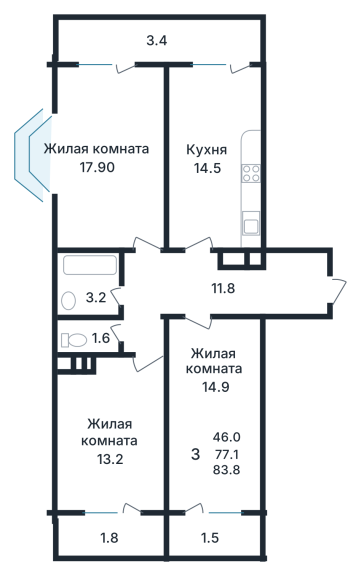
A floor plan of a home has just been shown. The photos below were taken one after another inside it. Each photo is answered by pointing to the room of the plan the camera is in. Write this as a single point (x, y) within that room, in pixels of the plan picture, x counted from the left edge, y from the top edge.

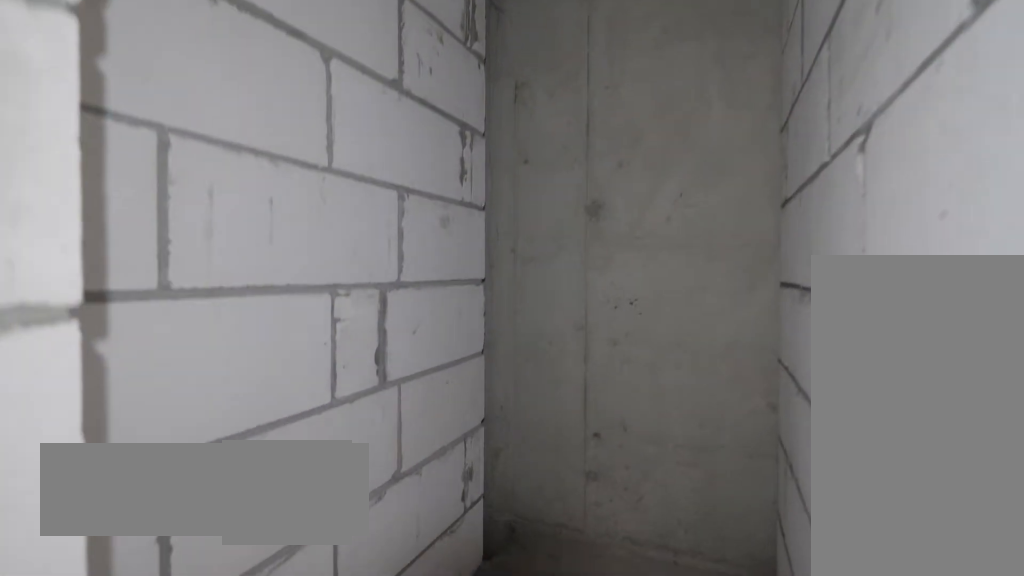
(90, 337)
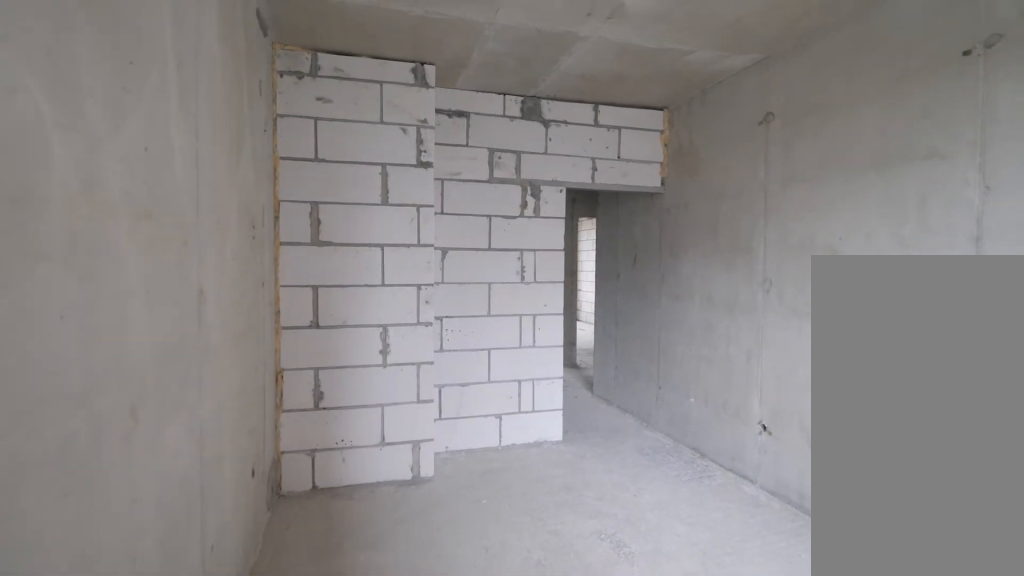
(113, 434)
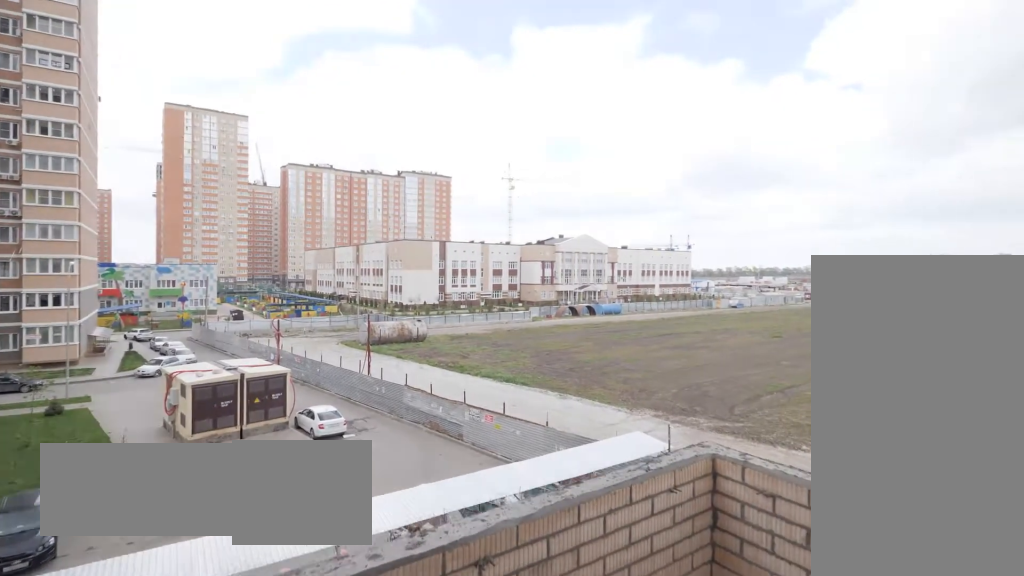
(111, 537)
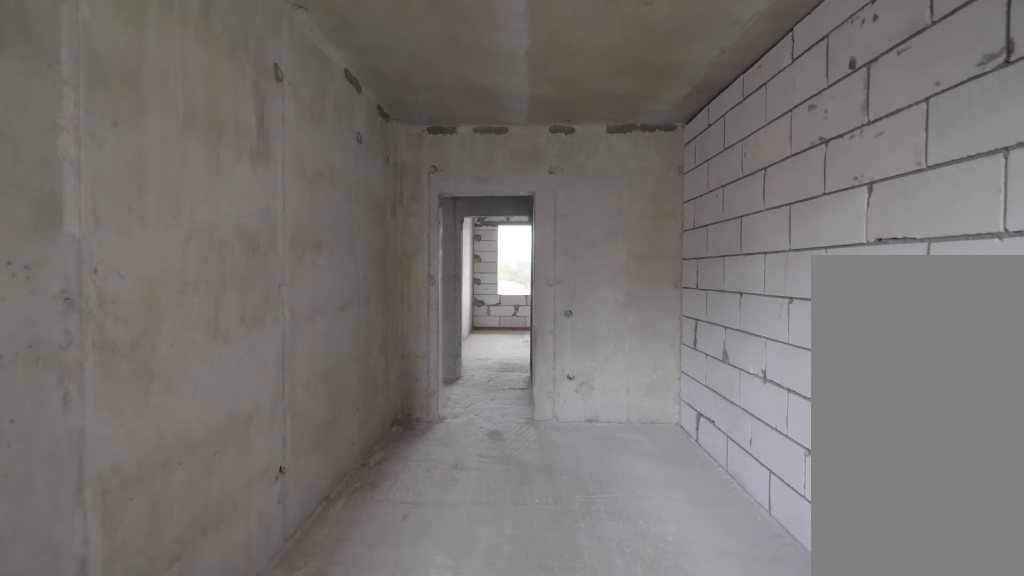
(214, 414)
